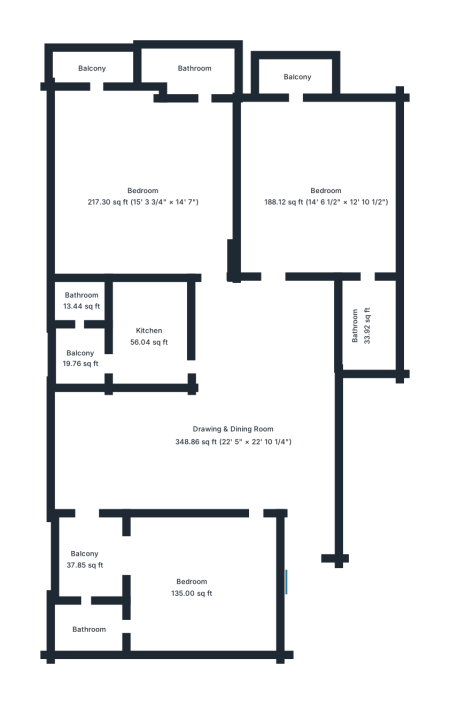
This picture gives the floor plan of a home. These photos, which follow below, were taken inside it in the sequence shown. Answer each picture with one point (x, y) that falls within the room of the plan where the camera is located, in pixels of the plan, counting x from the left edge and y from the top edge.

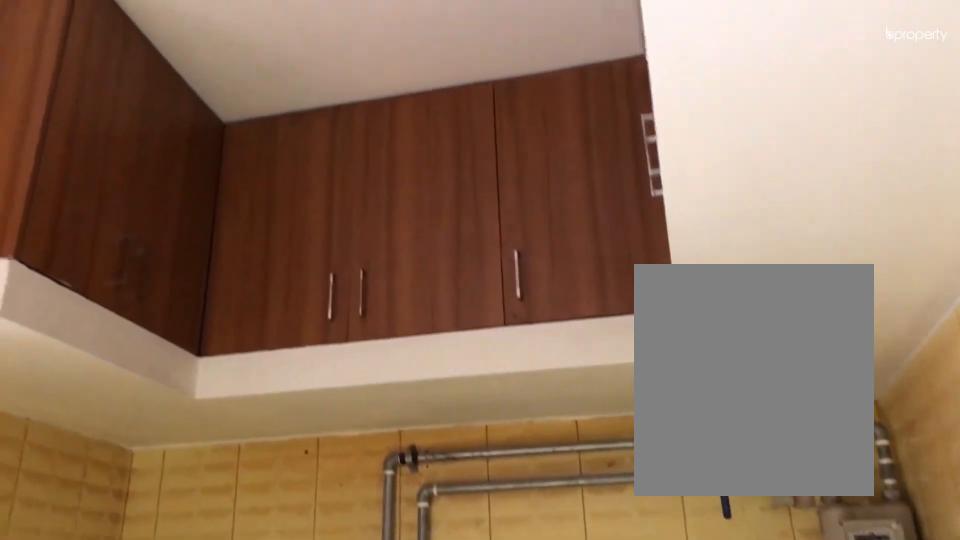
(148, 328)
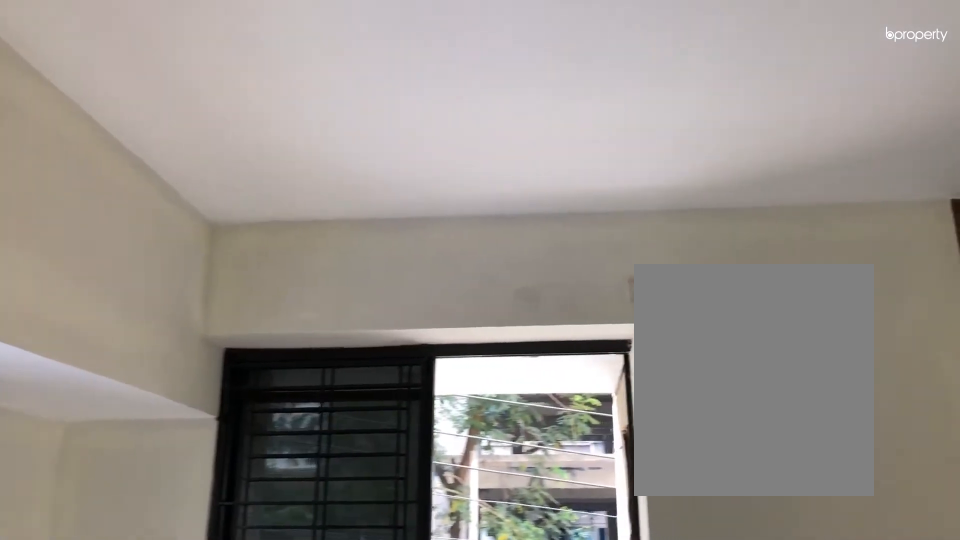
(142, 195)
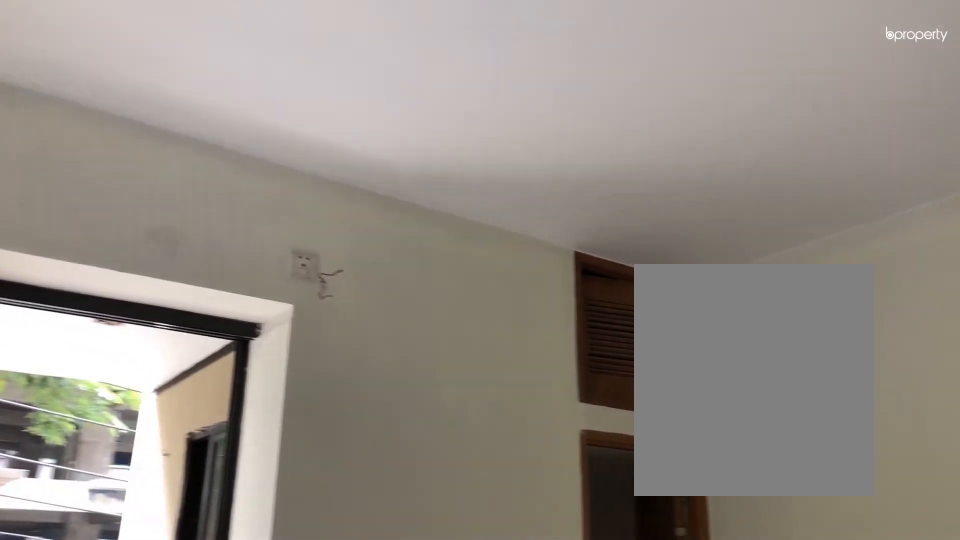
(142, 195)
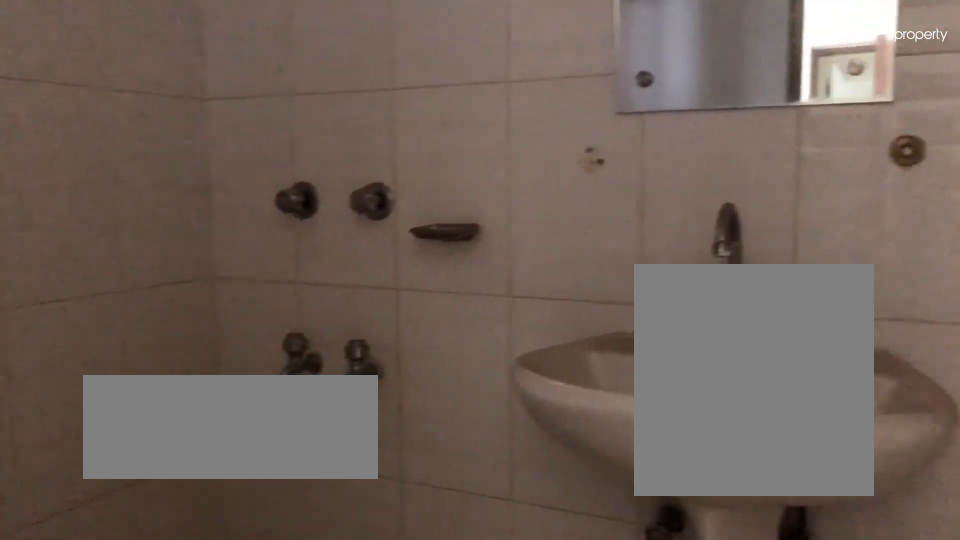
(195, 77)
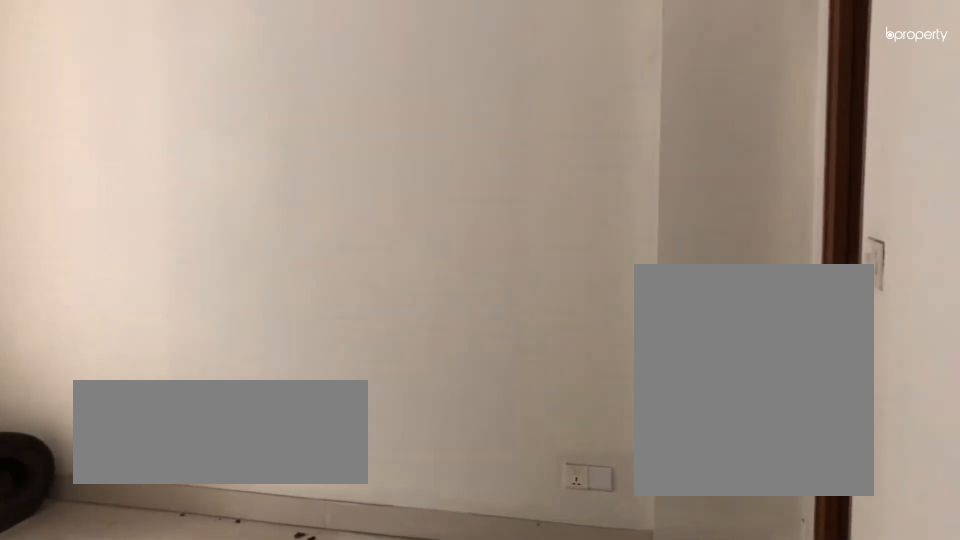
(325, 195)
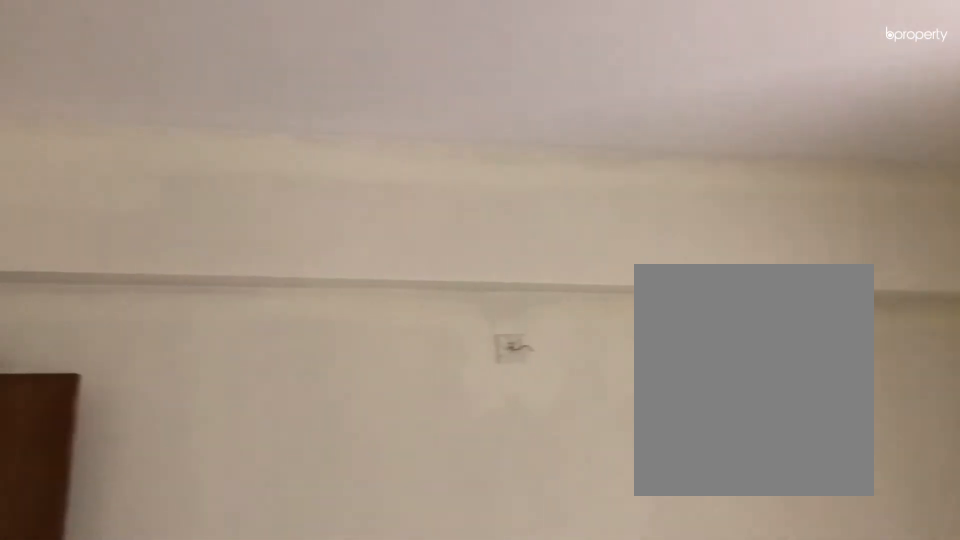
(325, 195)
